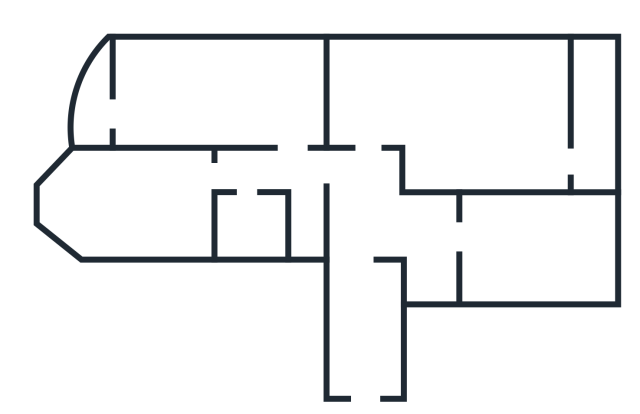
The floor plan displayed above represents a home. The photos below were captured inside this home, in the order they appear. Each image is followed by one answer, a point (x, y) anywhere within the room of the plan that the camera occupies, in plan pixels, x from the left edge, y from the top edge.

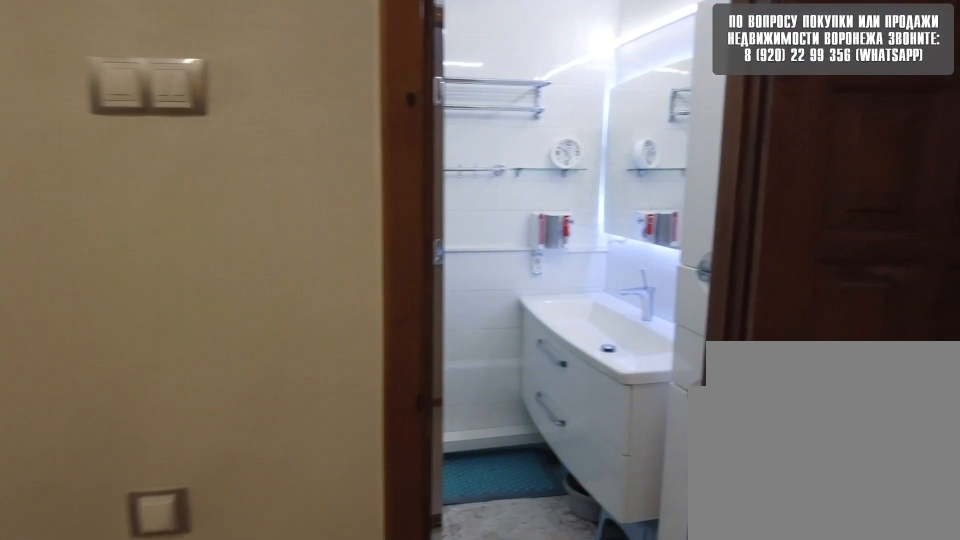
(305, 159)
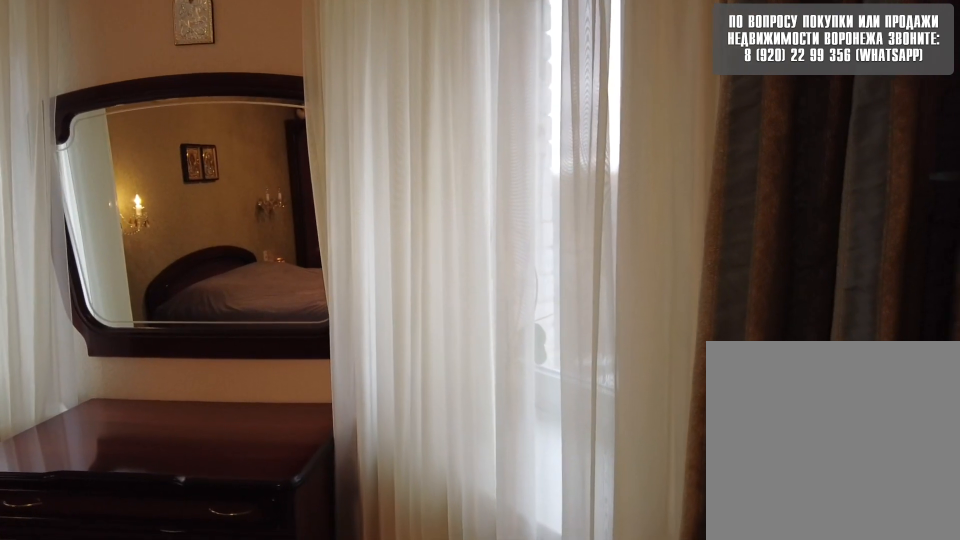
(148, 198)
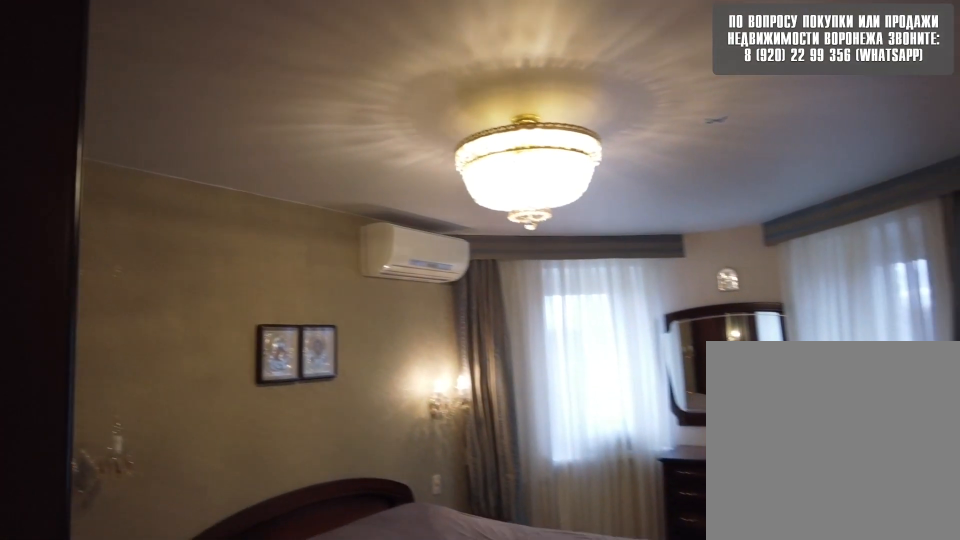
(148, 198)
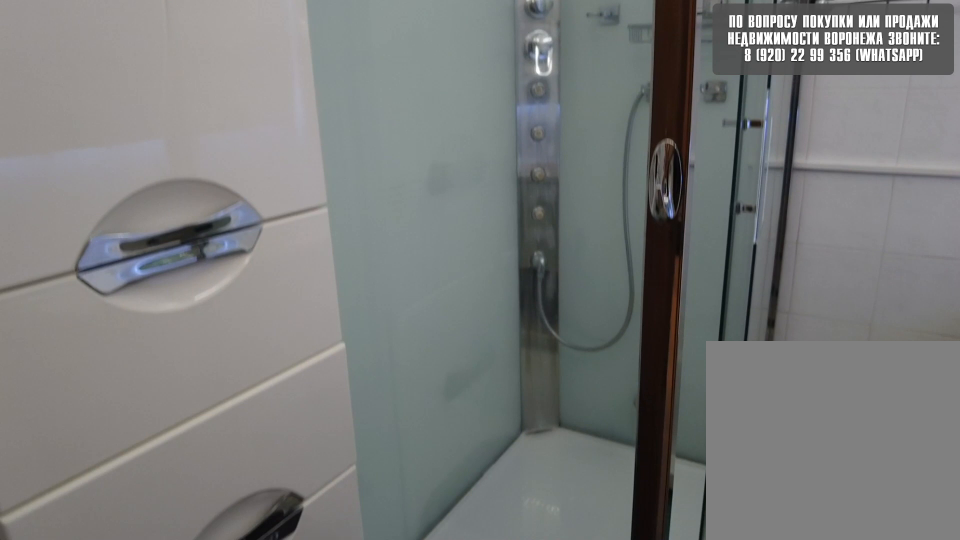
(246, 187)
